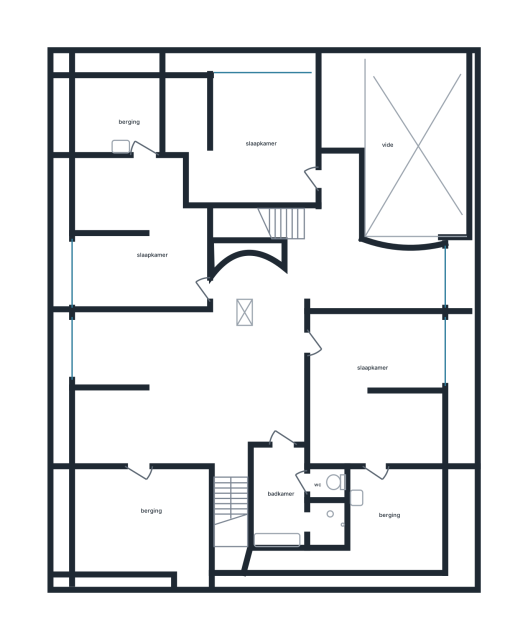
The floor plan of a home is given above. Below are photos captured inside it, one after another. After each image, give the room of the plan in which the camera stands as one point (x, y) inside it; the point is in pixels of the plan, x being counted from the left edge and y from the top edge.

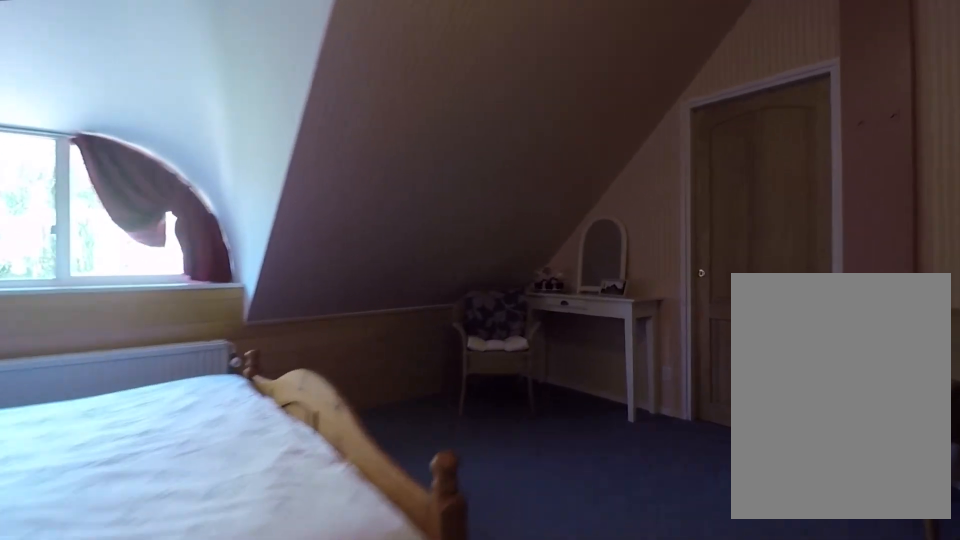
(370, 384)
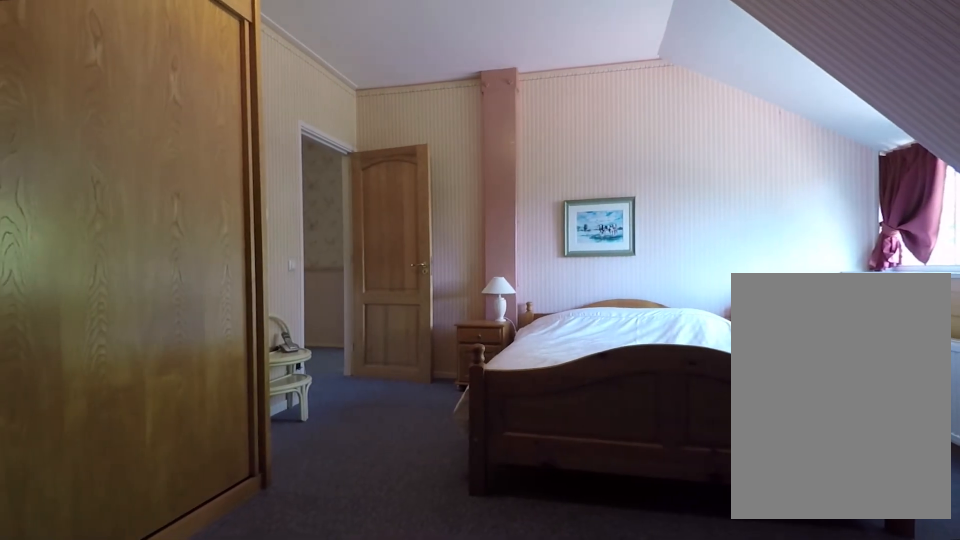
(370, 384)
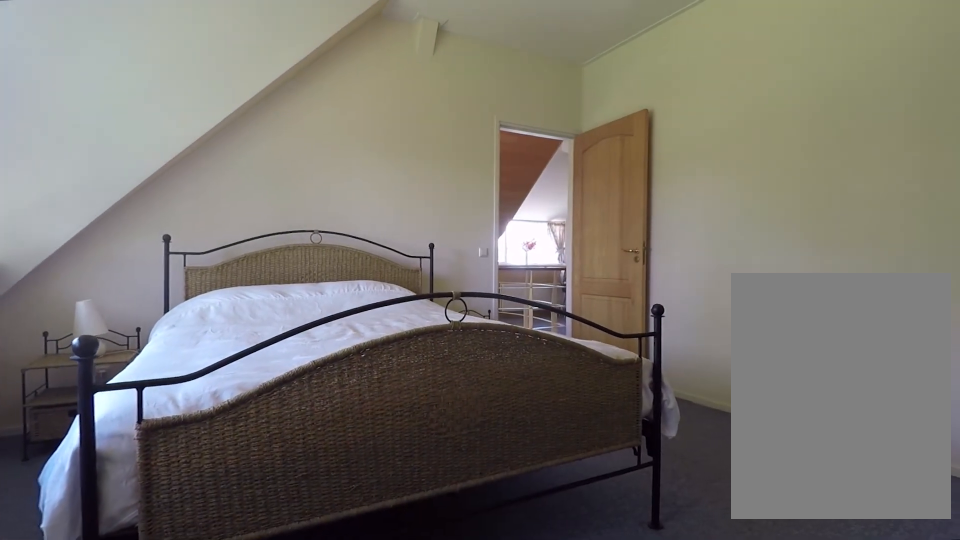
(247, 140)
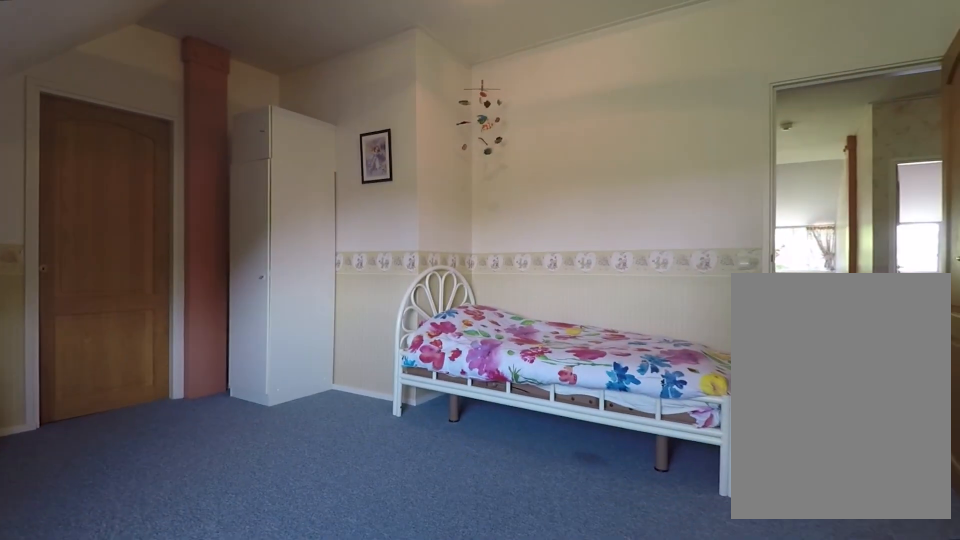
(142, 240)
